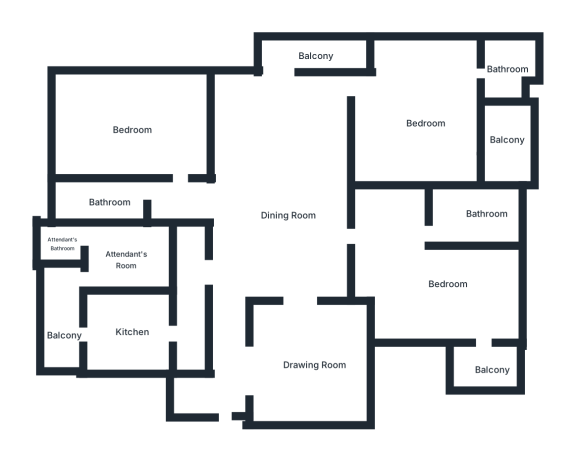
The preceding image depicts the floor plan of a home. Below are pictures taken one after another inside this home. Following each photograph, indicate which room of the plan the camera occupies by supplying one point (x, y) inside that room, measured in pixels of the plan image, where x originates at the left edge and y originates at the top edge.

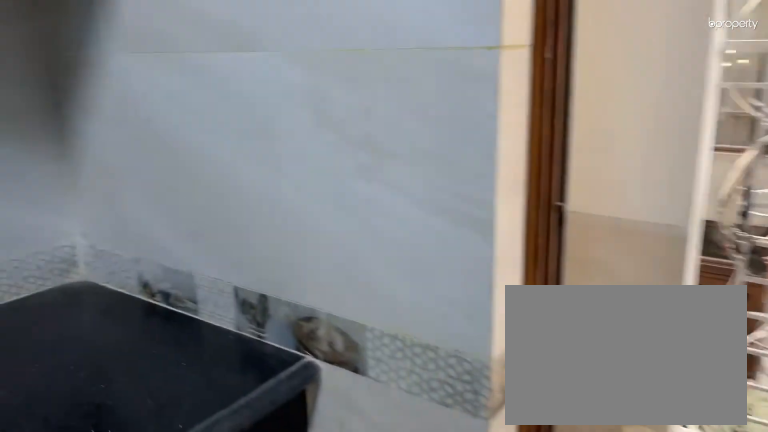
(132, 329)
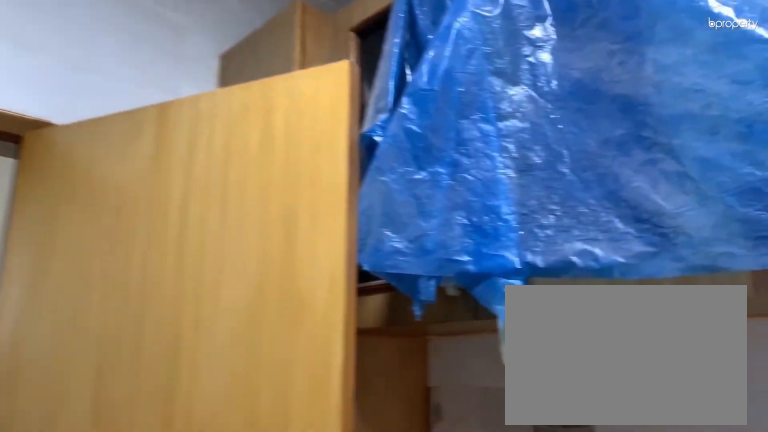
(133, 329)
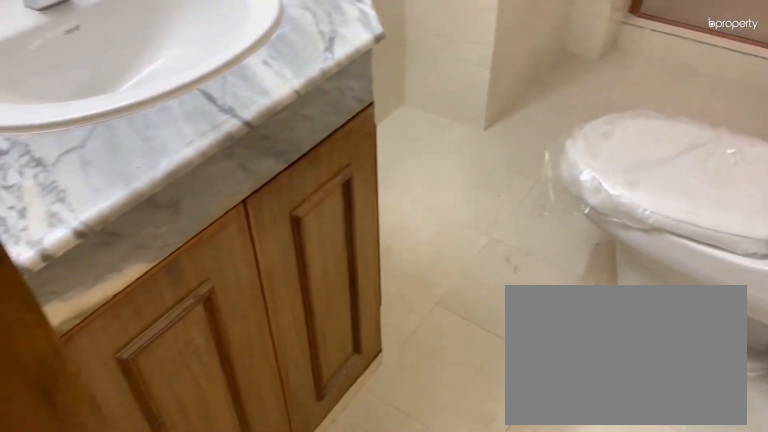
(106, 198)
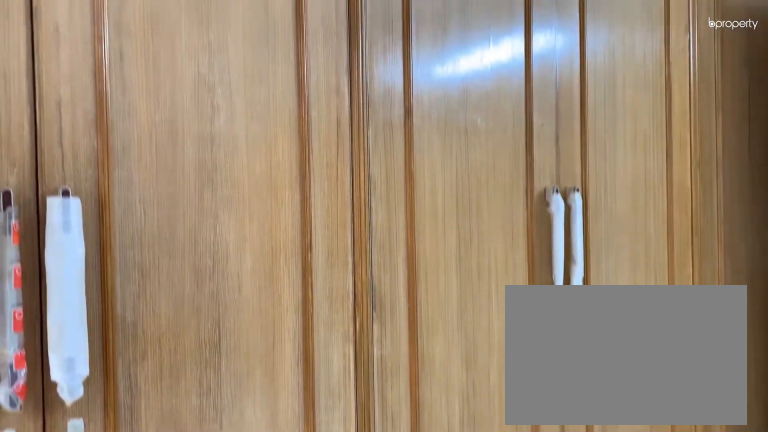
(131, 131)
